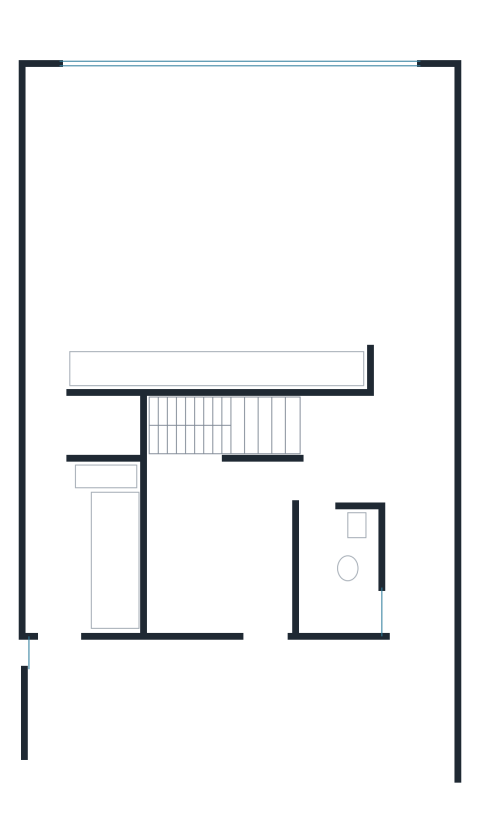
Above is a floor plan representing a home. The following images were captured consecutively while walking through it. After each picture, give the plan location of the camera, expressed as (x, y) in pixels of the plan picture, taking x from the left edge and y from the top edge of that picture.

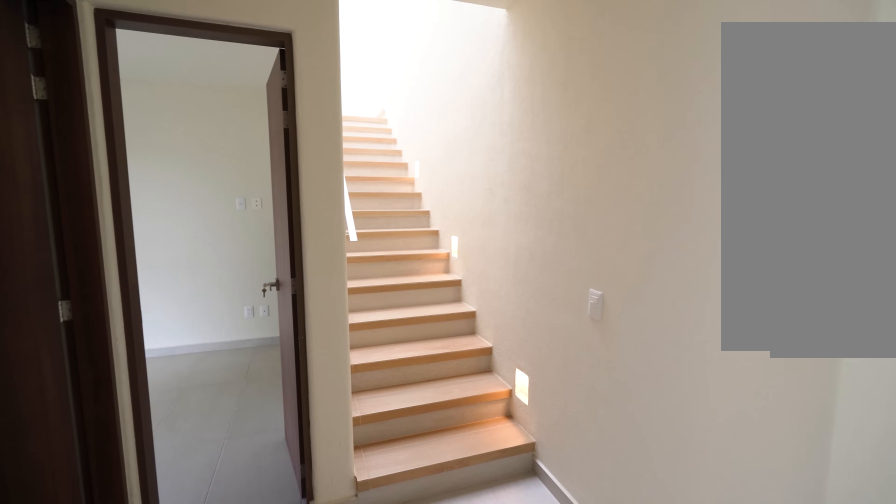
(425, 490)
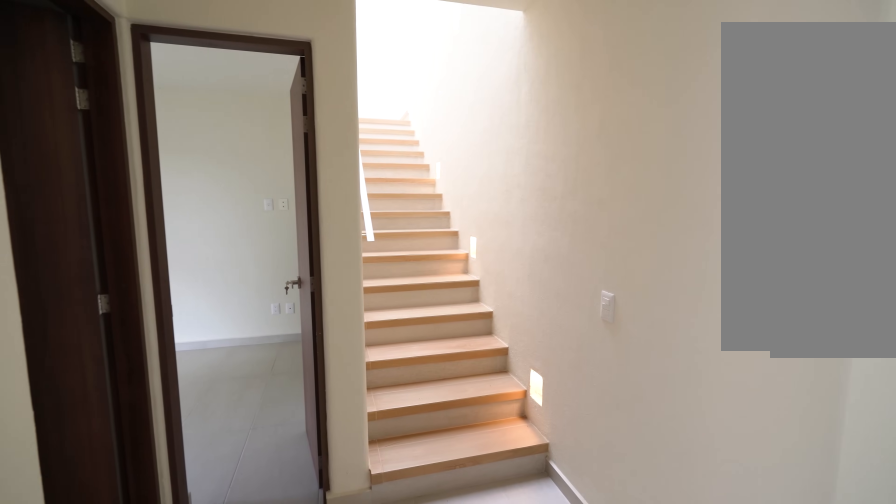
(425, 490)
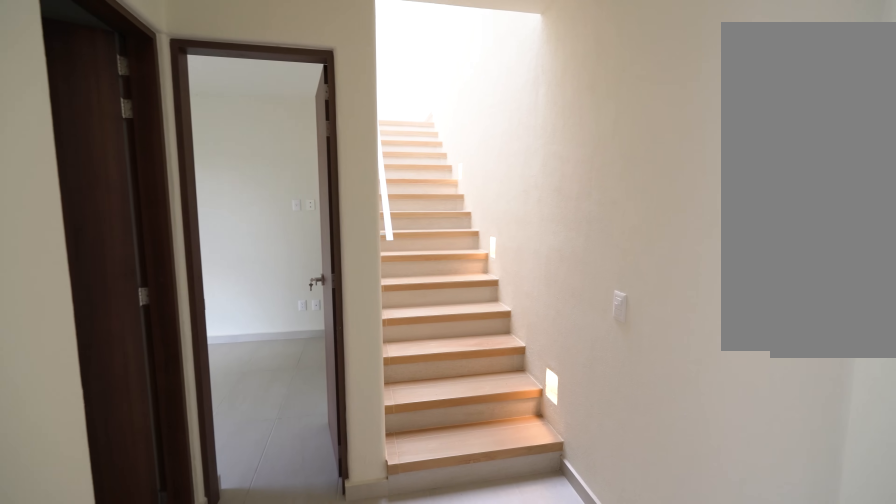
(426, 490)
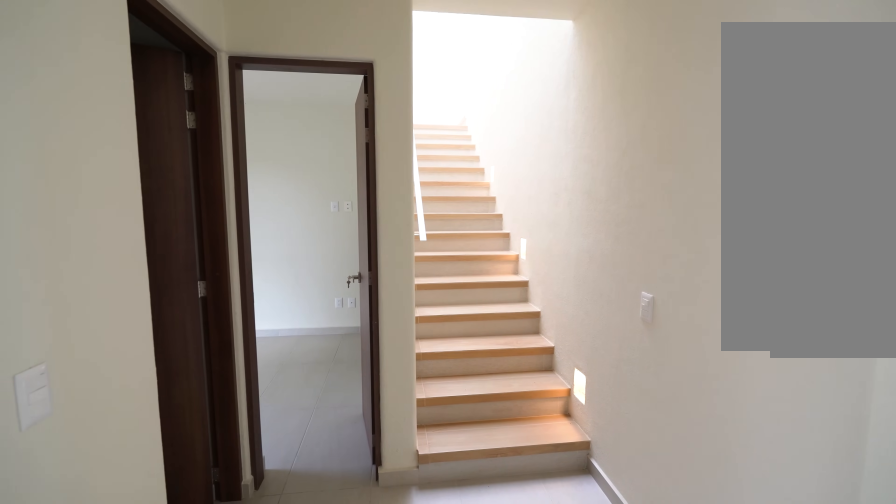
(426, 483)
